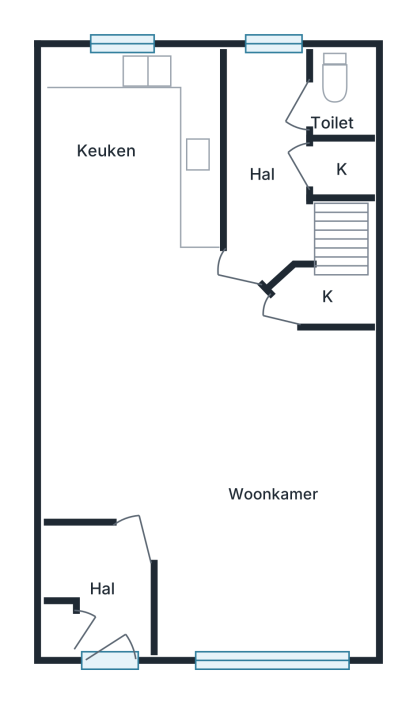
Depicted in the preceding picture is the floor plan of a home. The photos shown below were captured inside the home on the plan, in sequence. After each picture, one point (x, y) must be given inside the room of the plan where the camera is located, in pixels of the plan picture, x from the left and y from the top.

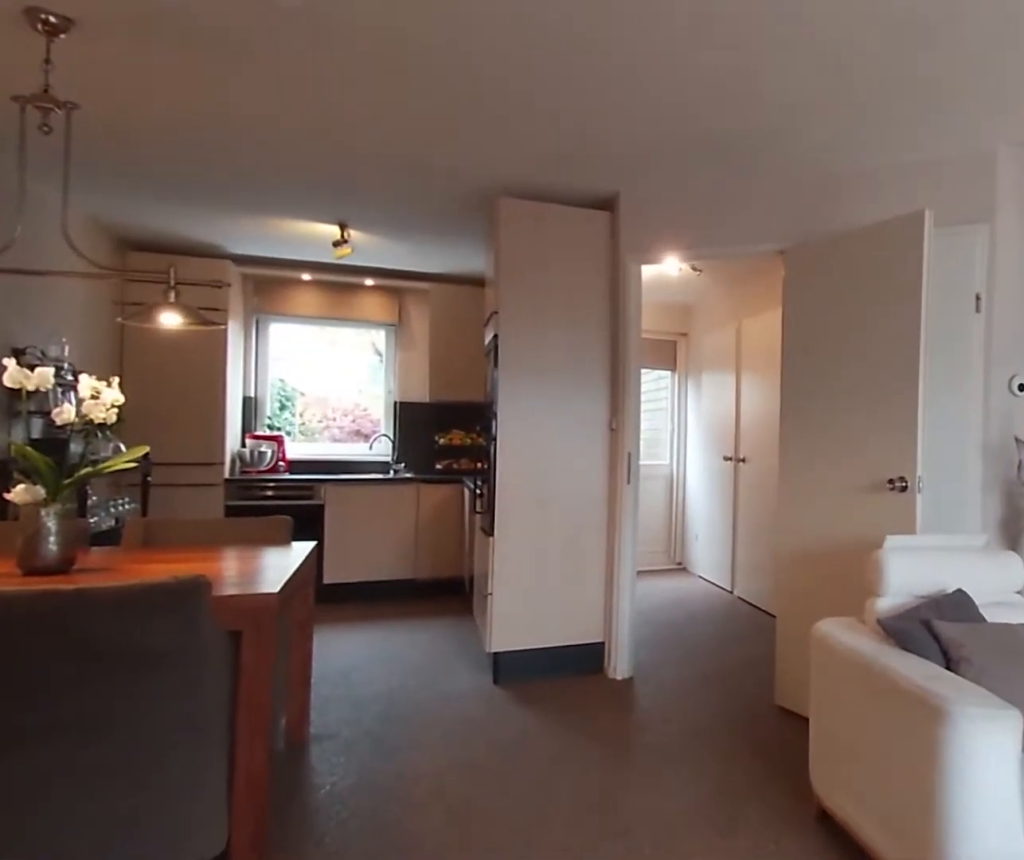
(215, 446)
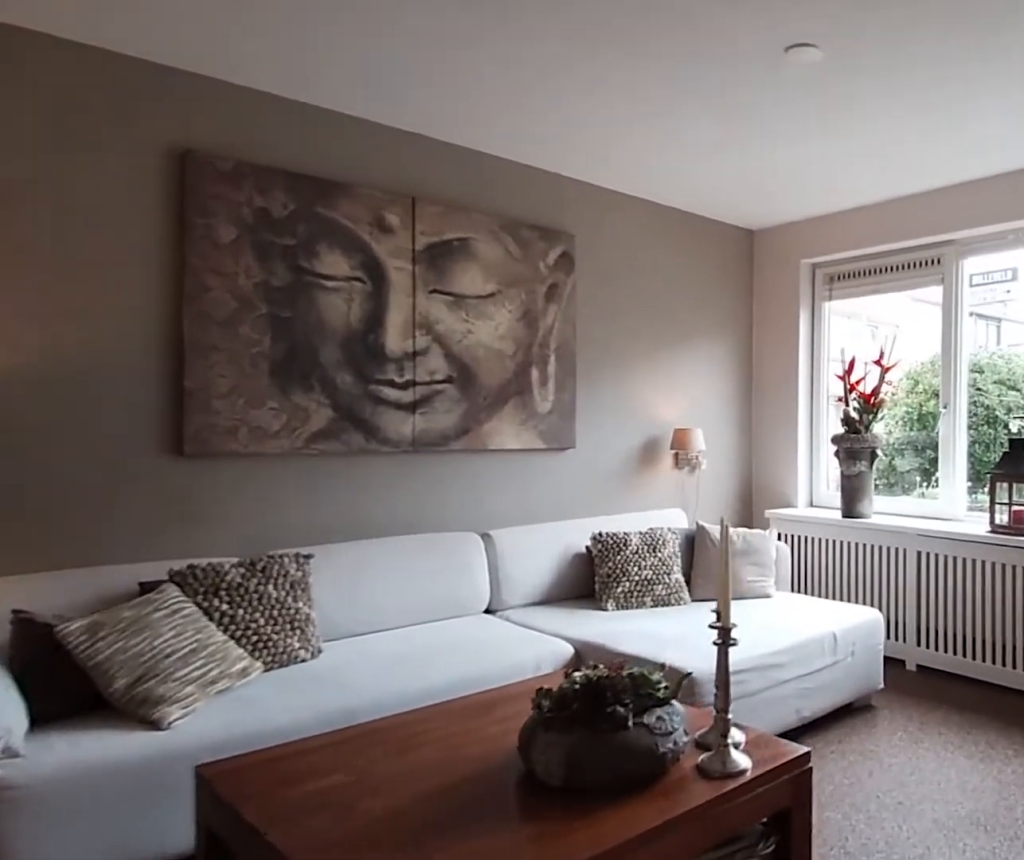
(215, 446)
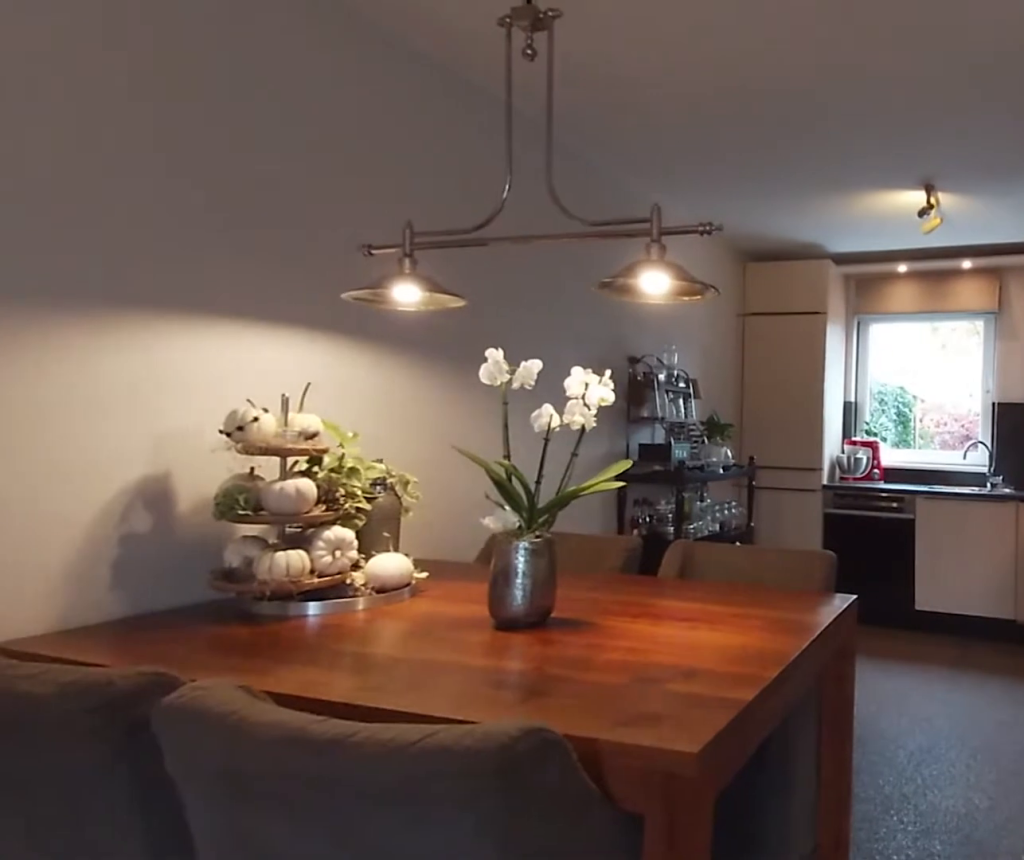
(215, 446)
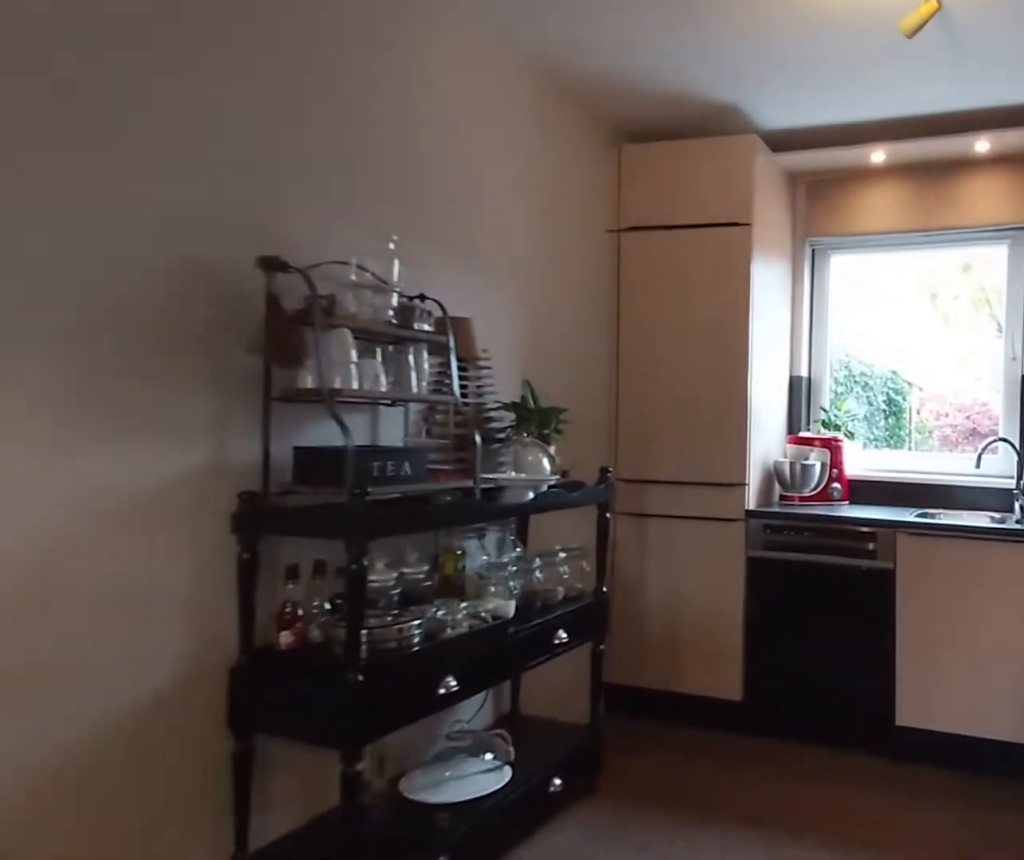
(131, 149)
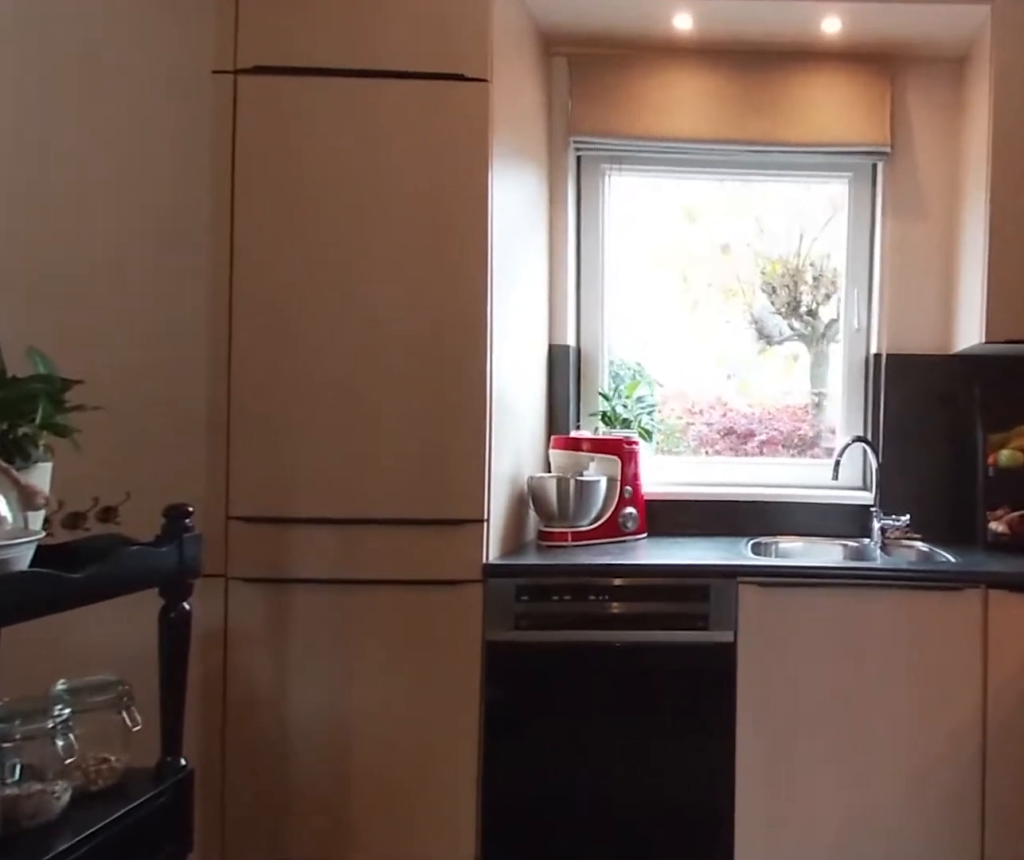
(131, 149)
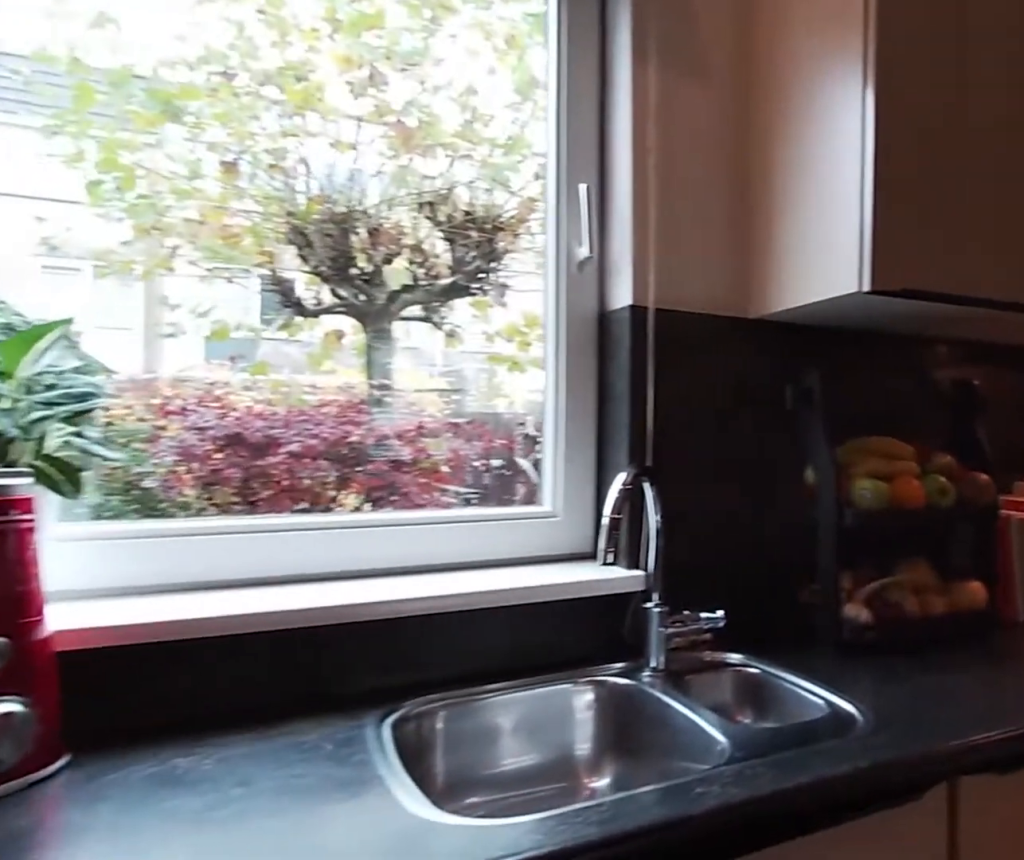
(131, 149)
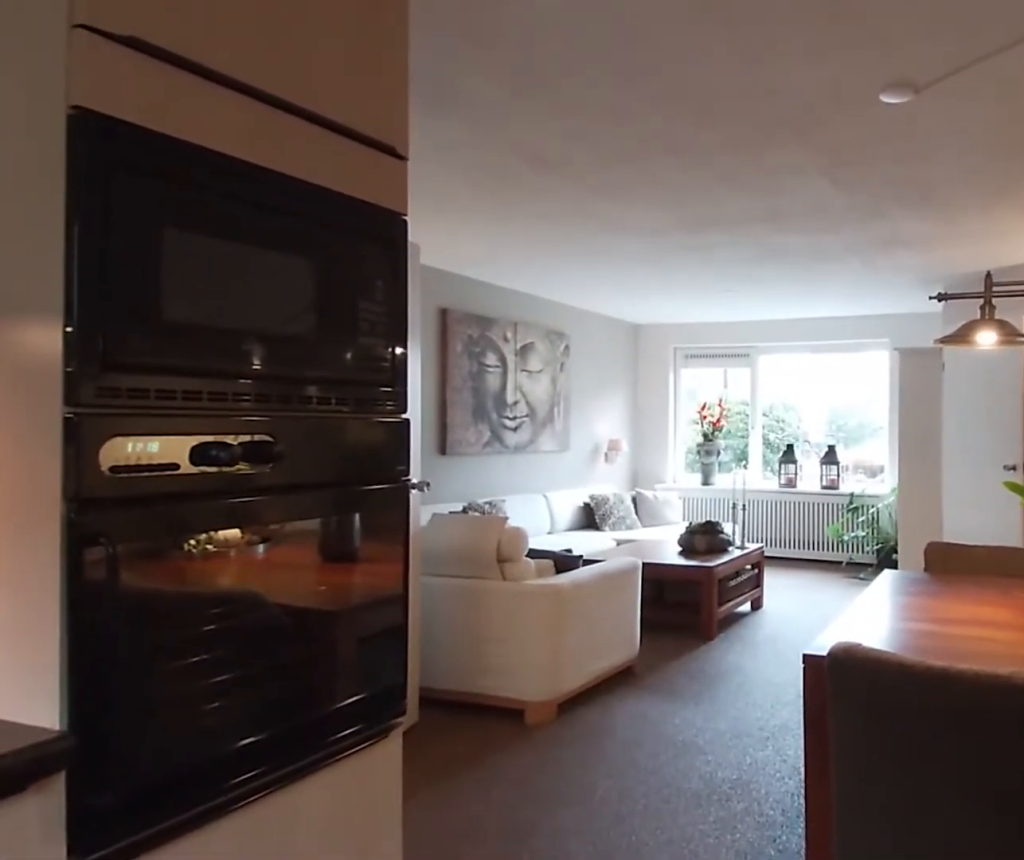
(131, 149)
